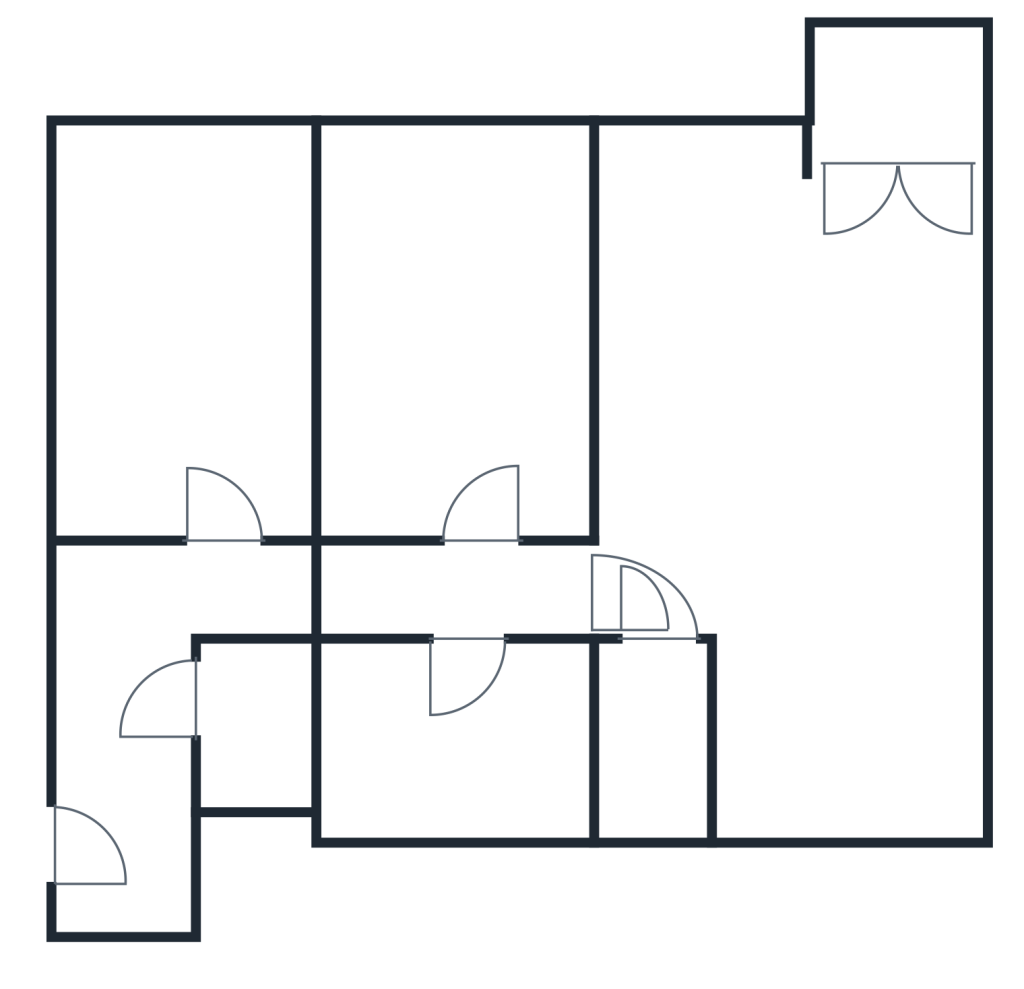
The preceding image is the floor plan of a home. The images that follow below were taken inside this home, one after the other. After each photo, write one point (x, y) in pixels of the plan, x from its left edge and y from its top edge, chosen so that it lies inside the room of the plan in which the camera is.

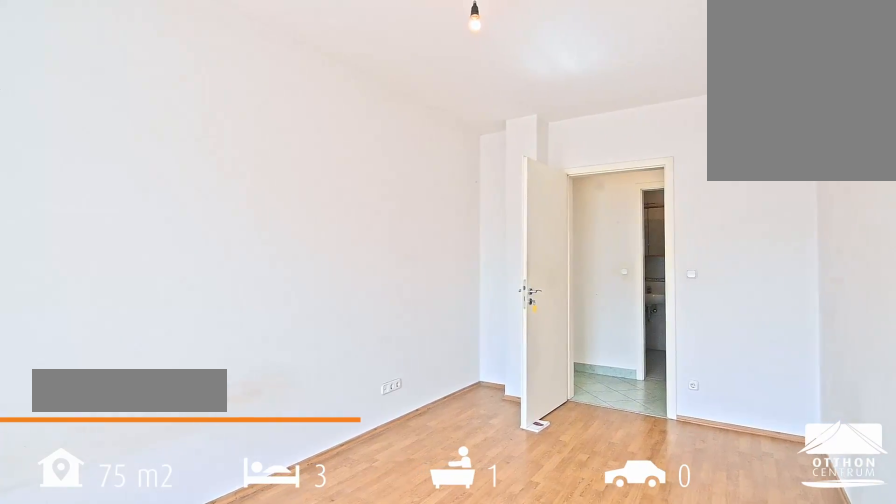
(443, 331)
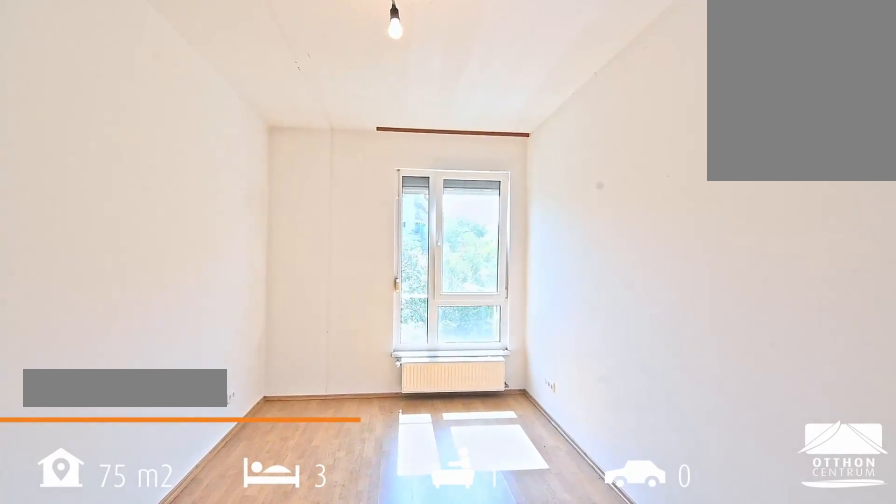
(185, 339)
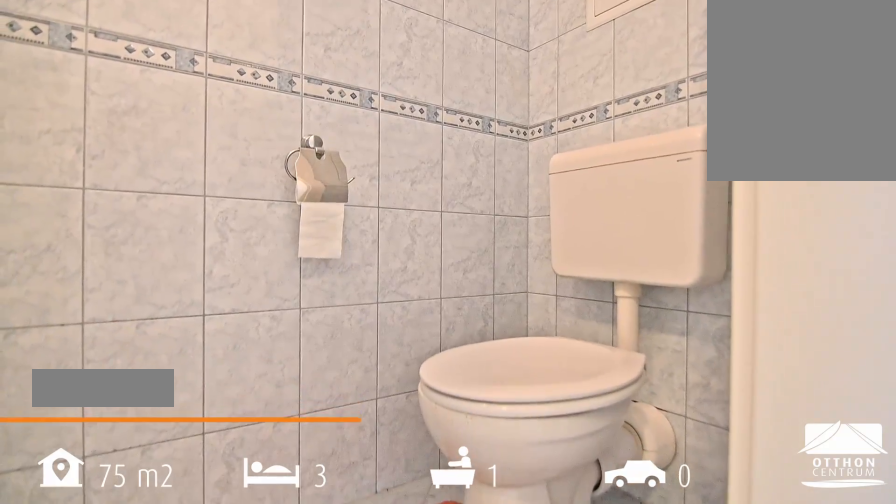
(250, 725)
